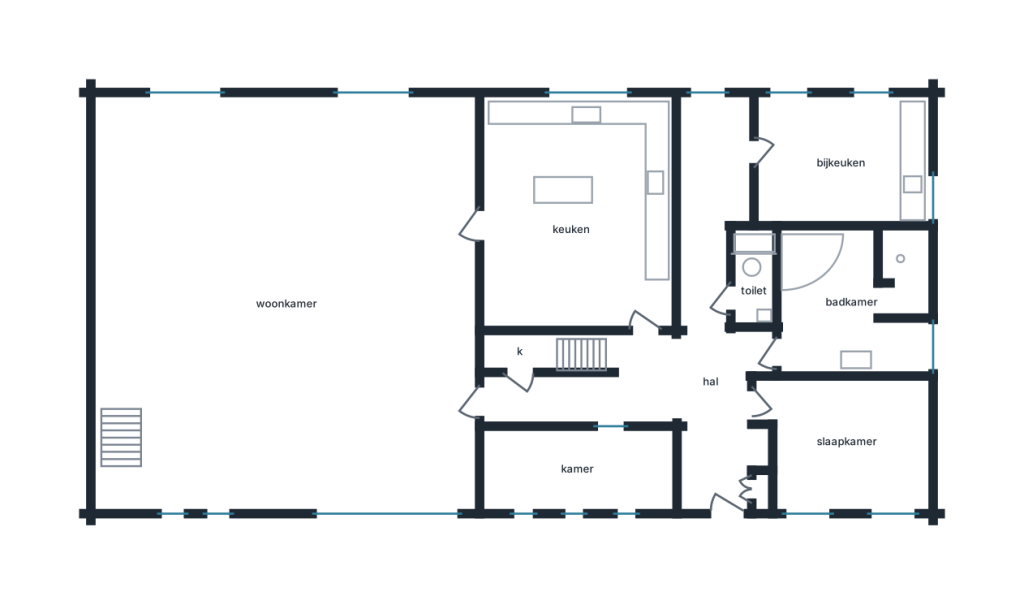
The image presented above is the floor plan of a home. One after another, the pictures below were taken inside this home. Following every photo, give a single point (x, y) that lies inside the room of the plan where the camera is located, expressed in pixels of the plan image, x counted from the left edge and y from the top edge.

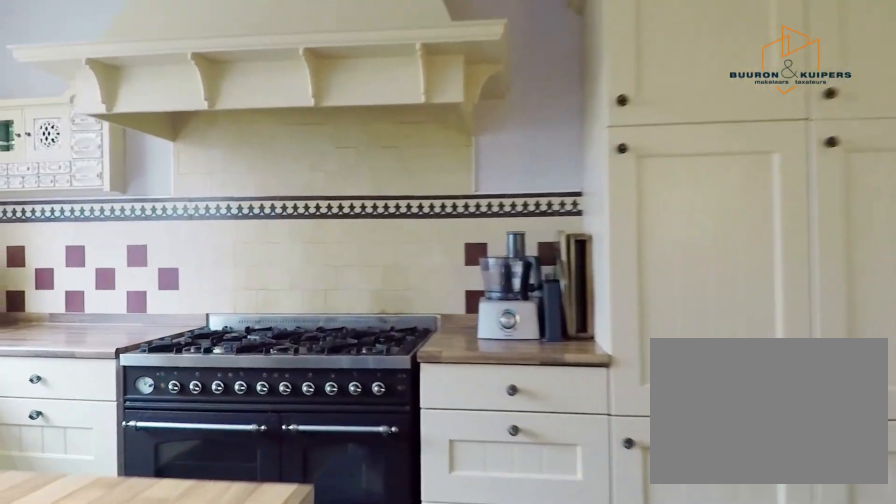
(573, 216)
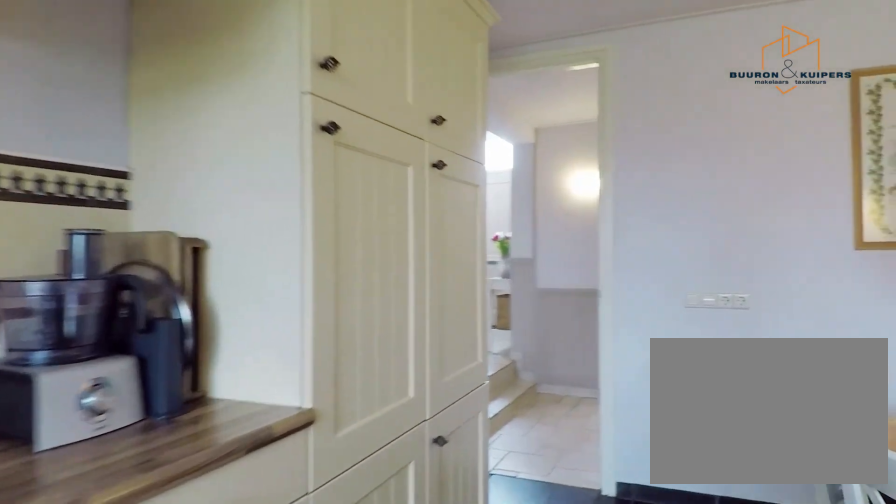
(573, 216)
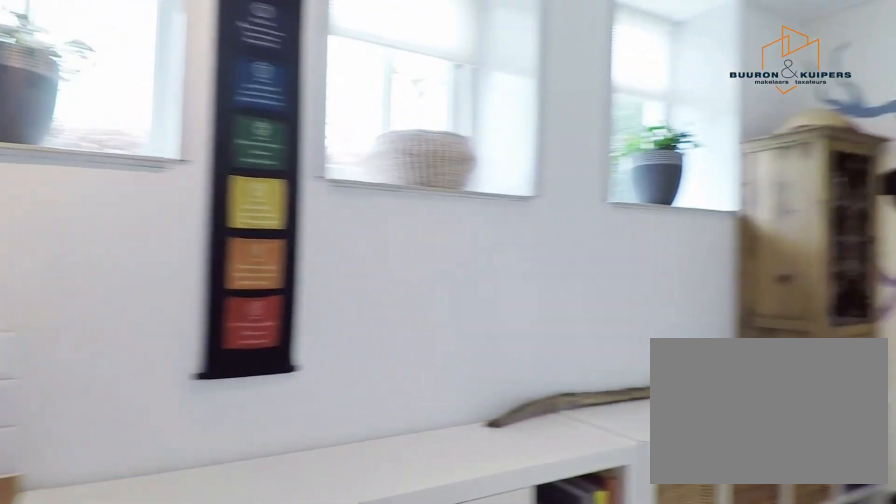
(577, 469)
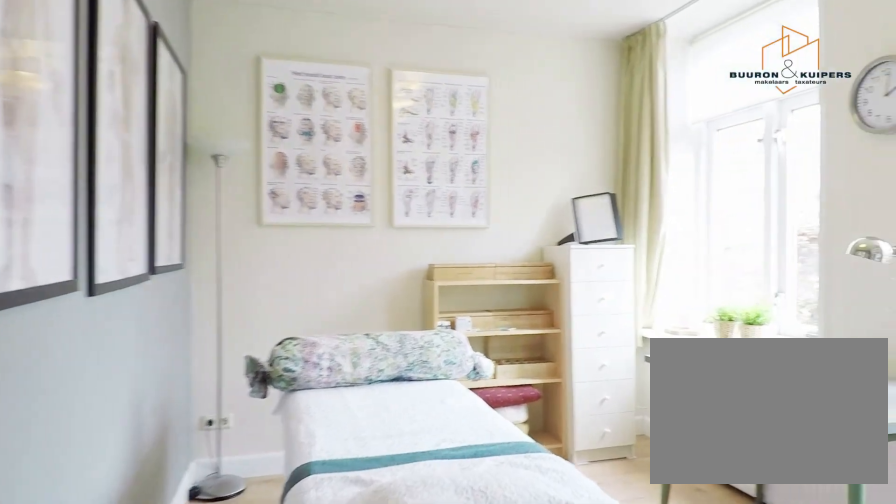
(847, 443)
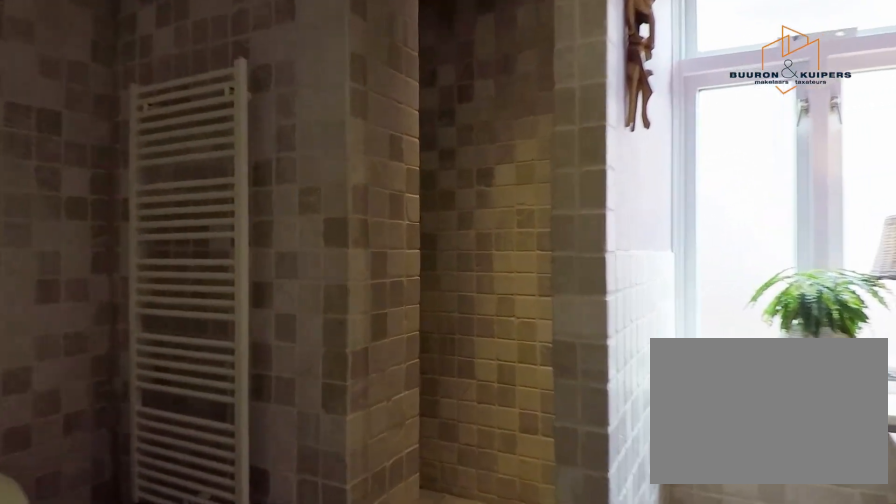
(852, 303)
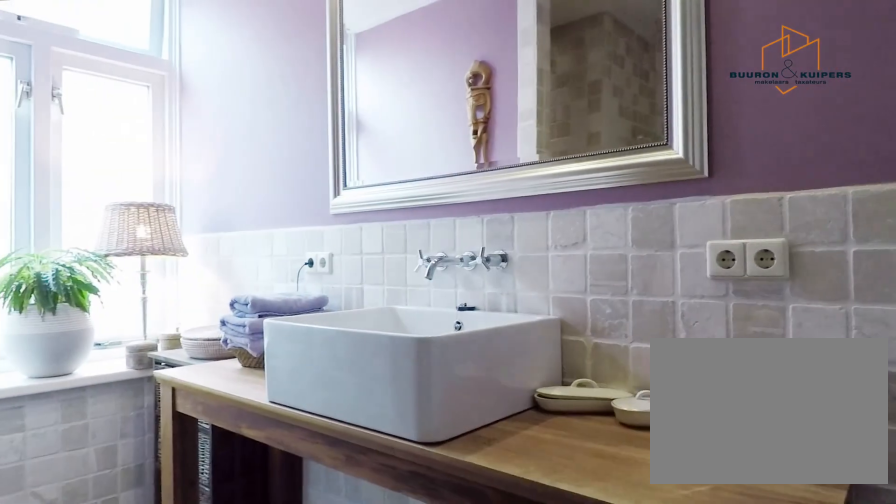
(852, 303)
